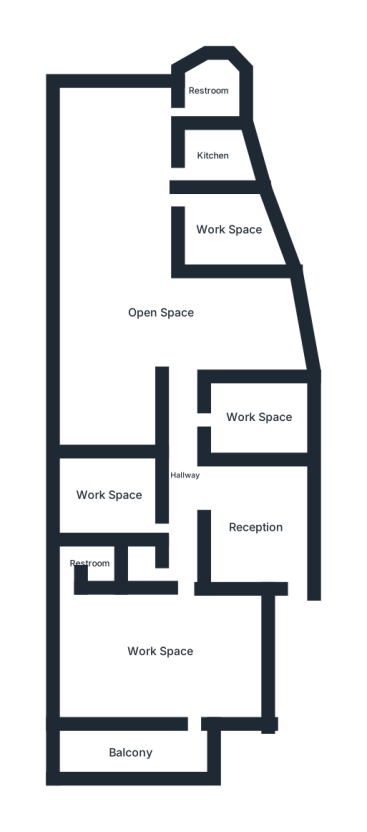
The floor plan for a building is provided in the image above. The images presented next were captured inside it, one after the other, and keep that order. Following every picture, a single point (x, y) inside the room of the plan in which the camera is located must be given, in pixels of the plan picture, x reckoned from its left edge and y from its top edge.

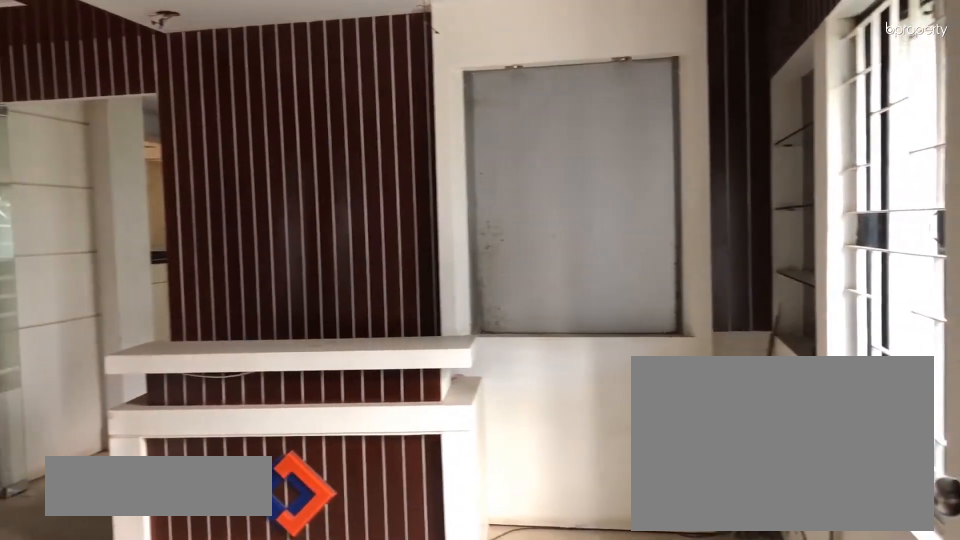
(256, 526)
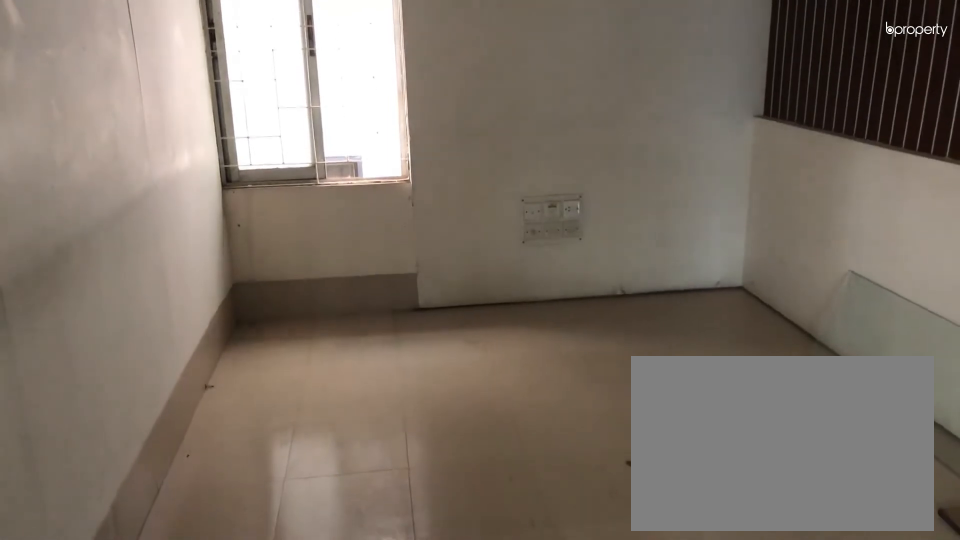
(110, 498)
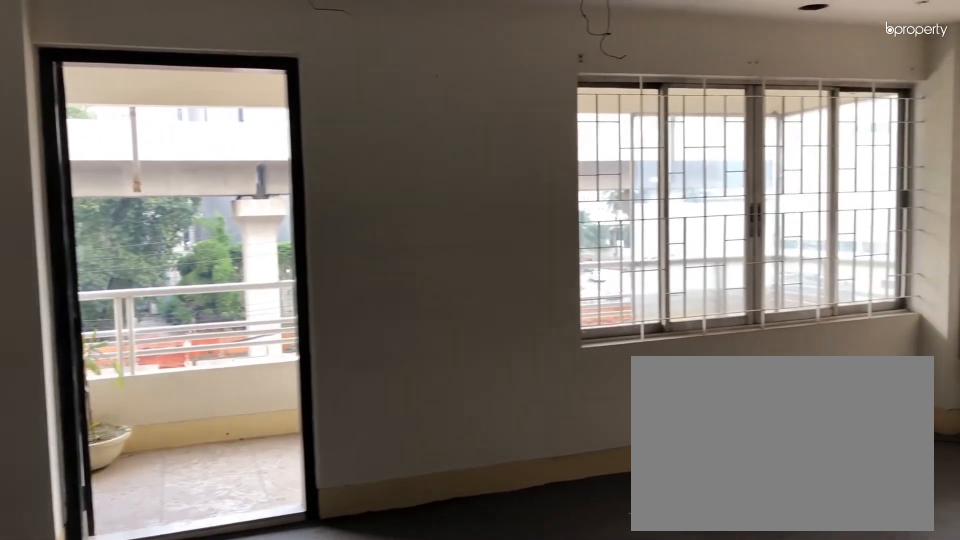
(160, 653)
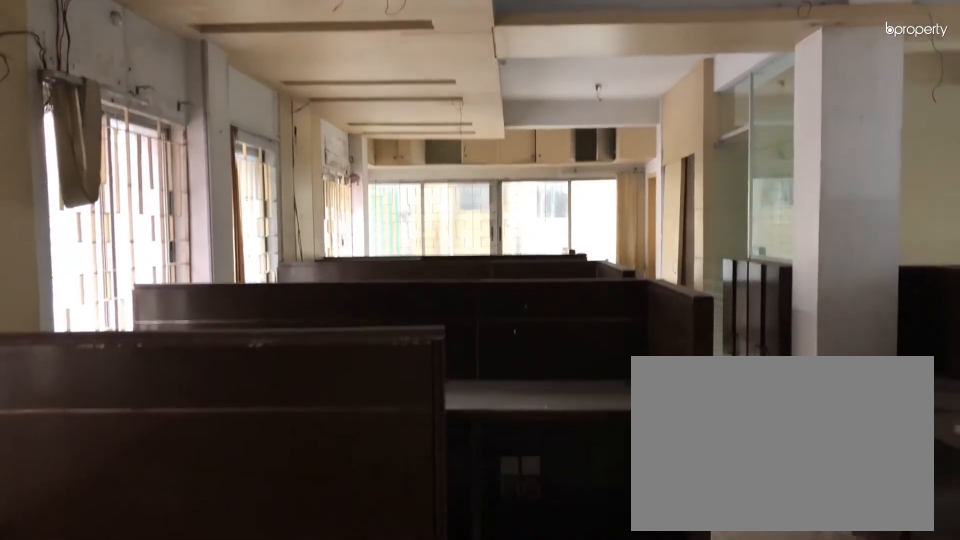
(160, 314)
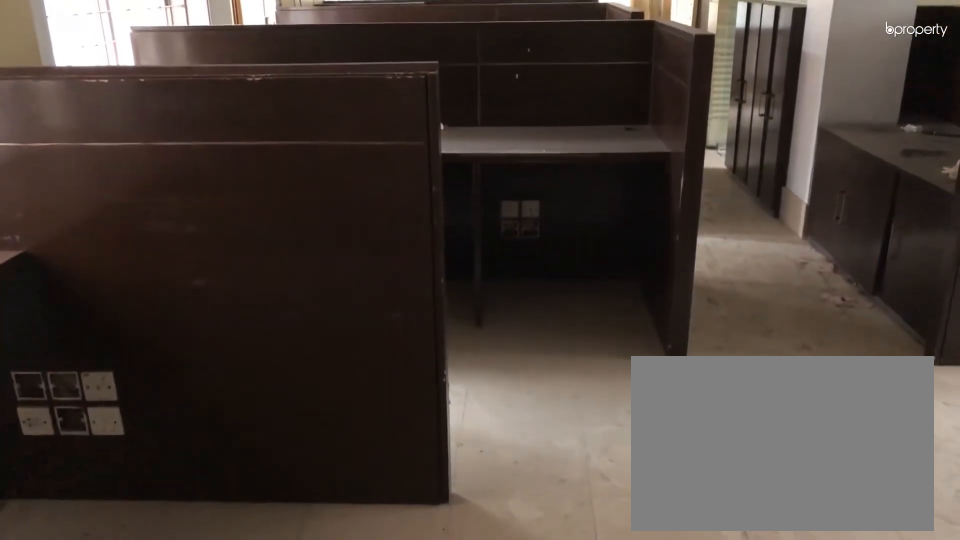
(160, 314)
